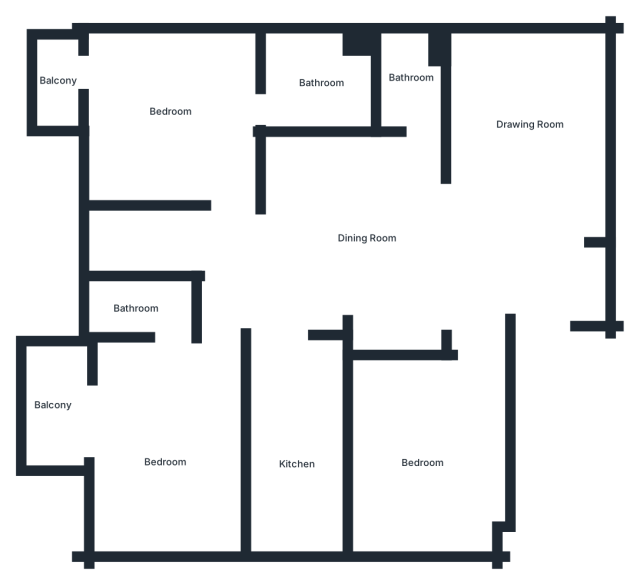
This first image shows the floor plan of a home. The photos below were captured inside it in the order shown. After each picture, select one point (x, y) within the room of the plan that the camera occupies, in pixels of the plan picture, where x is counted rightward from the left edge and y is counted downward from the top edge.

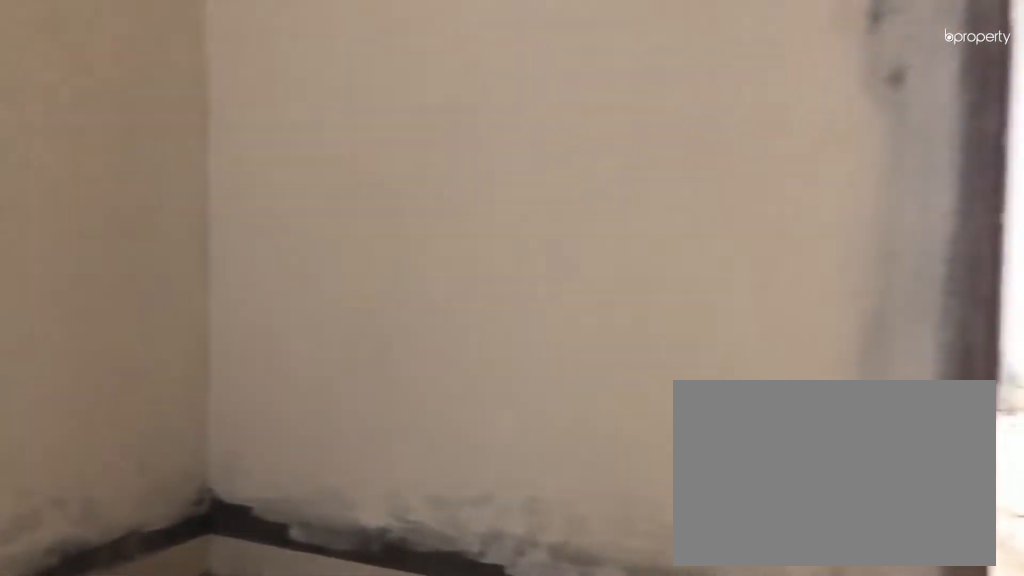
(428, 459)
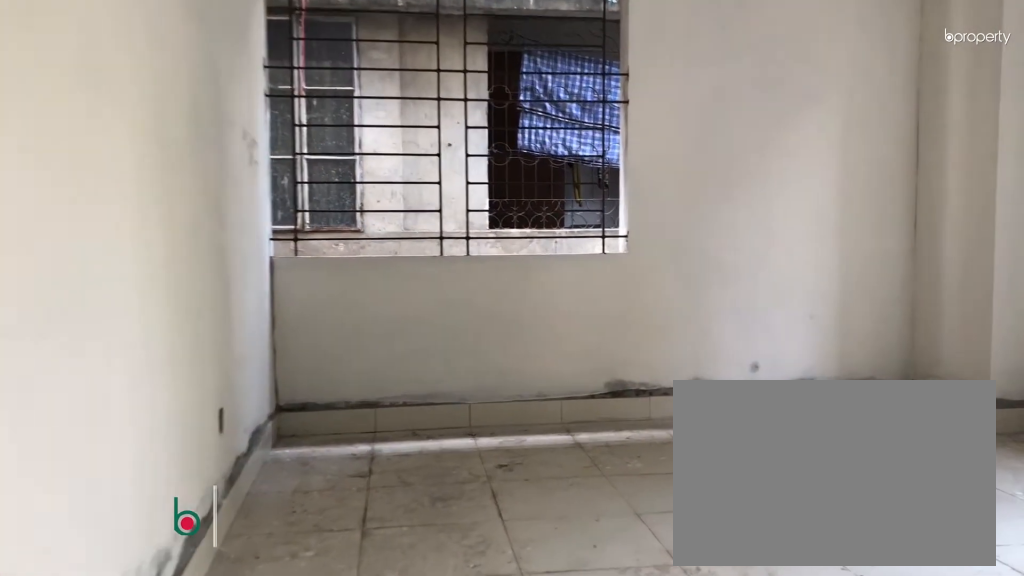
(164, 440)
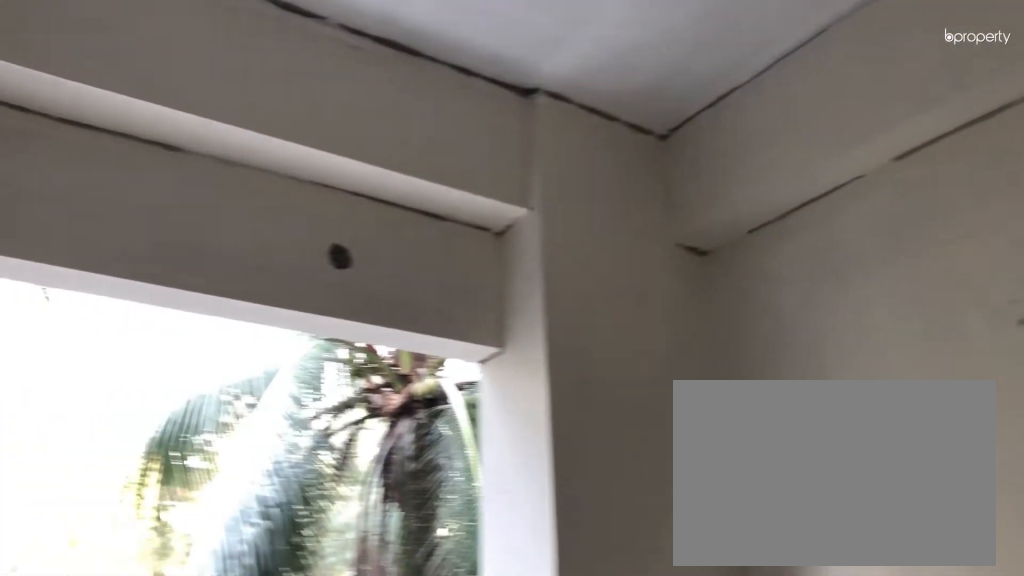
(164, 440)
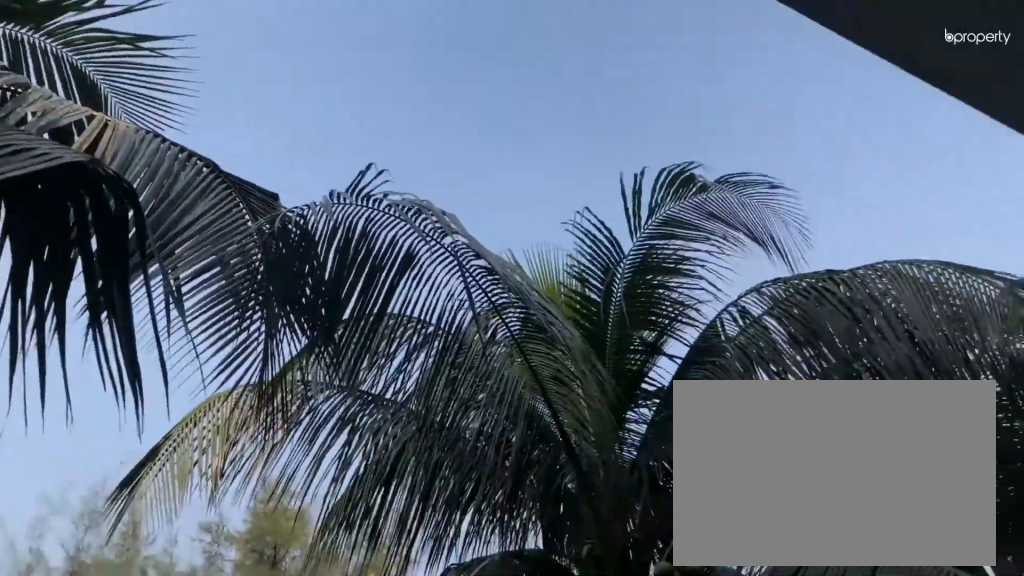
(53, 402)
